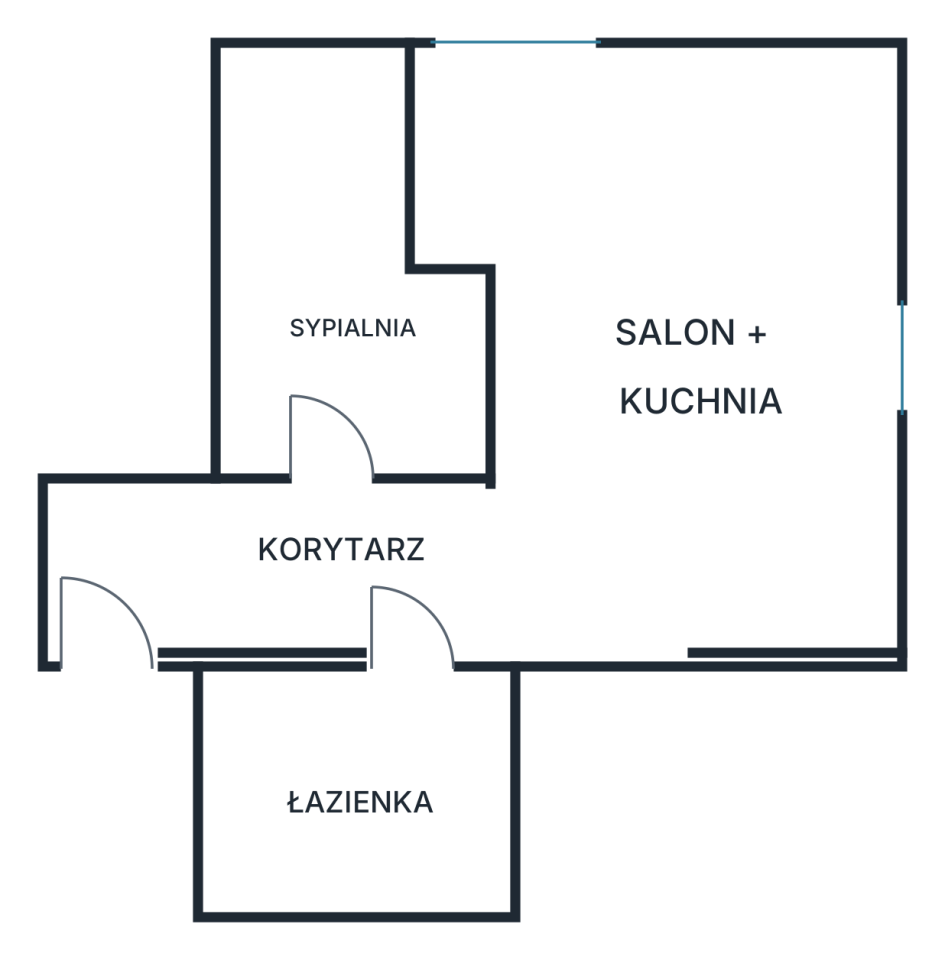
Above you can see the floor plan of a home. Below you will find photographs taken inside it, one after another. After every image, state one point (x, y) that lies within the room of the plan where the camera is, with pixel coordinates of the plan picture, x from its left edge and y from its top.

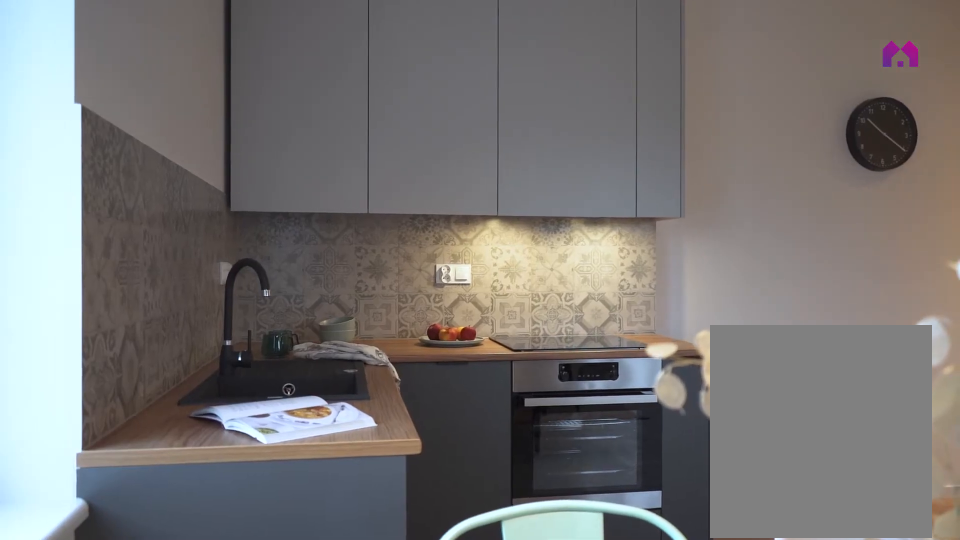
(659, 353)
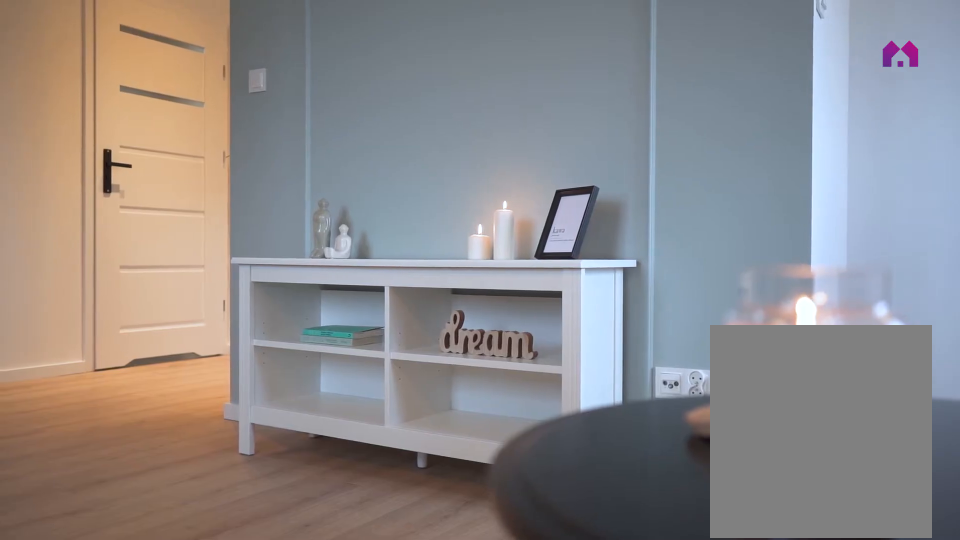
(659, 353)
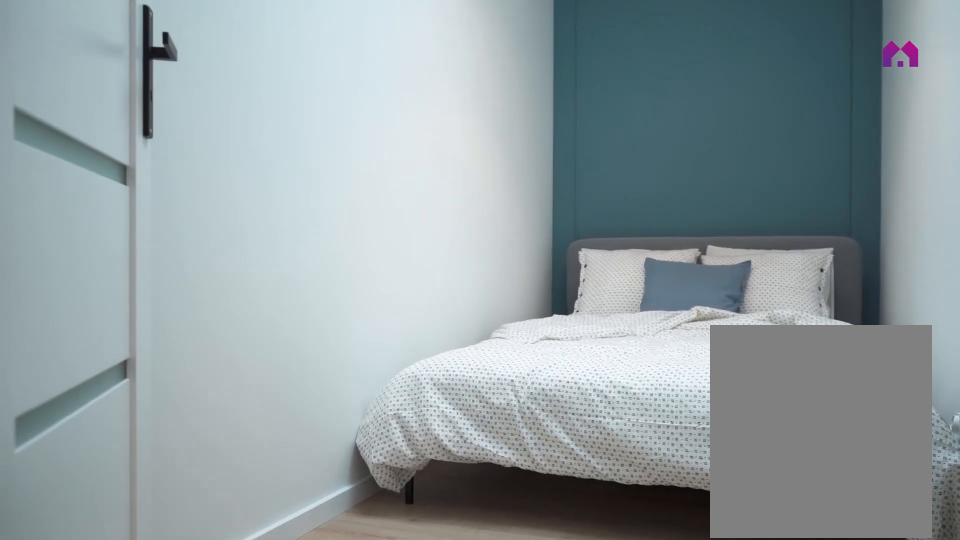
(336, 261)
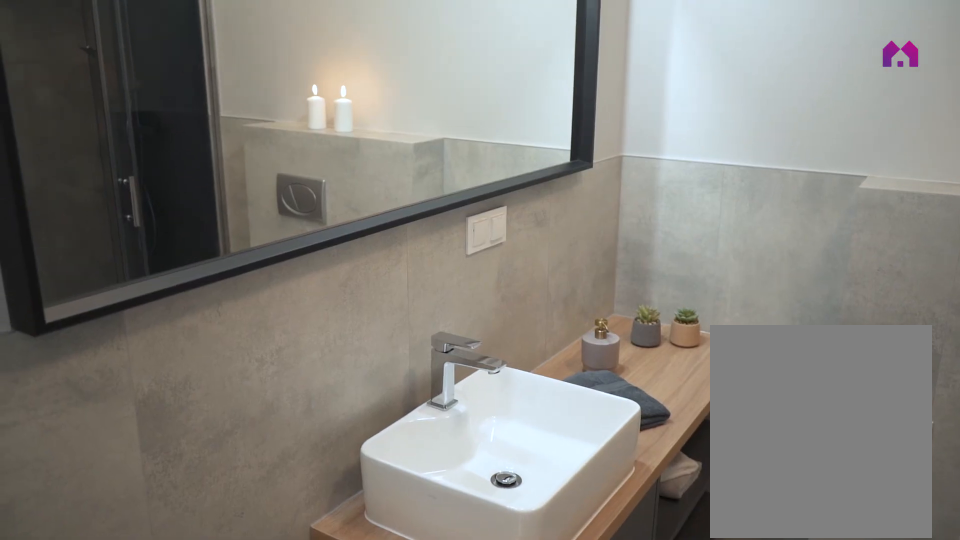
(357, 793)
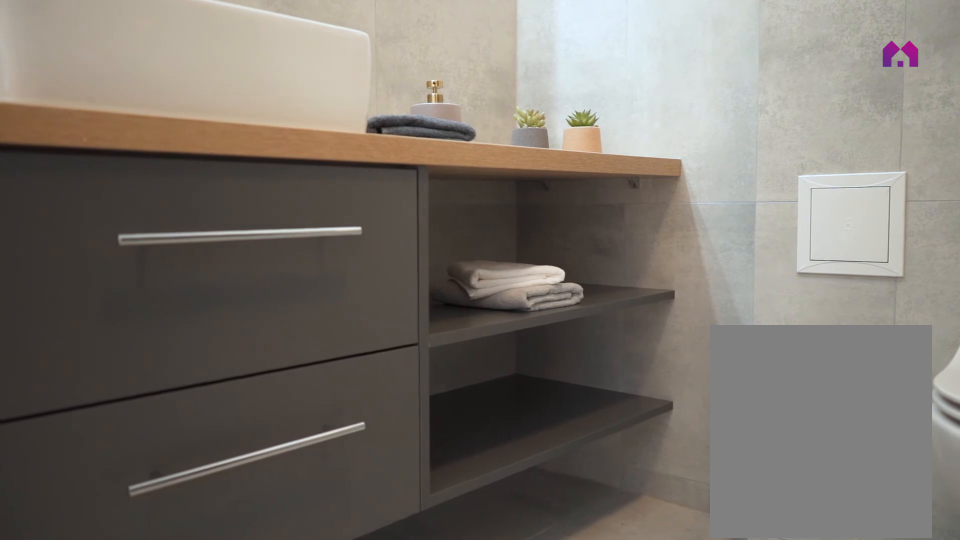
(357, 793)
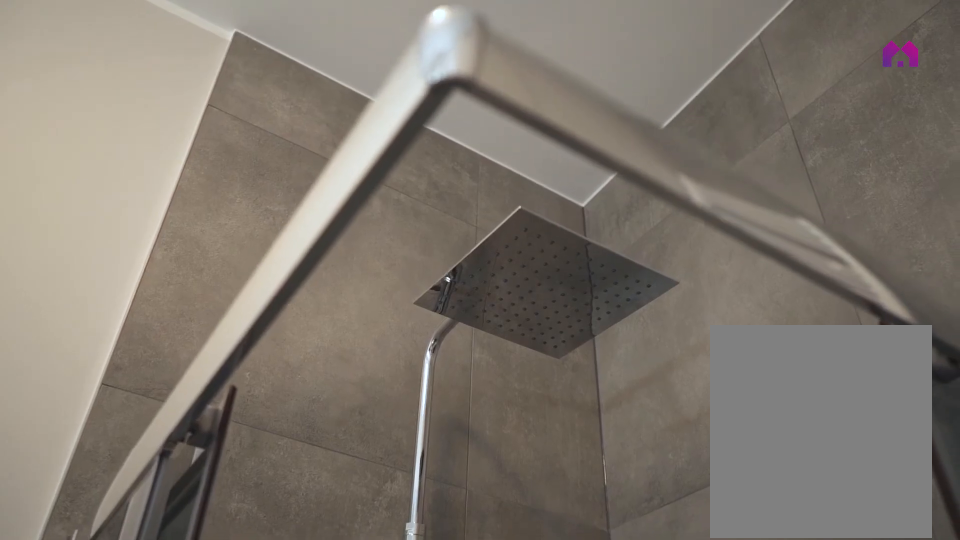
(357, 793)
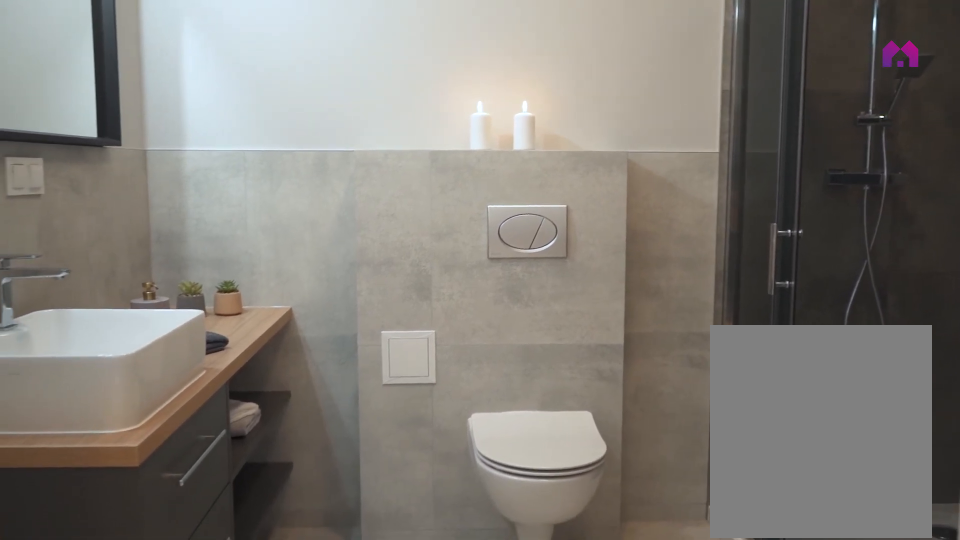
(356, 793)
